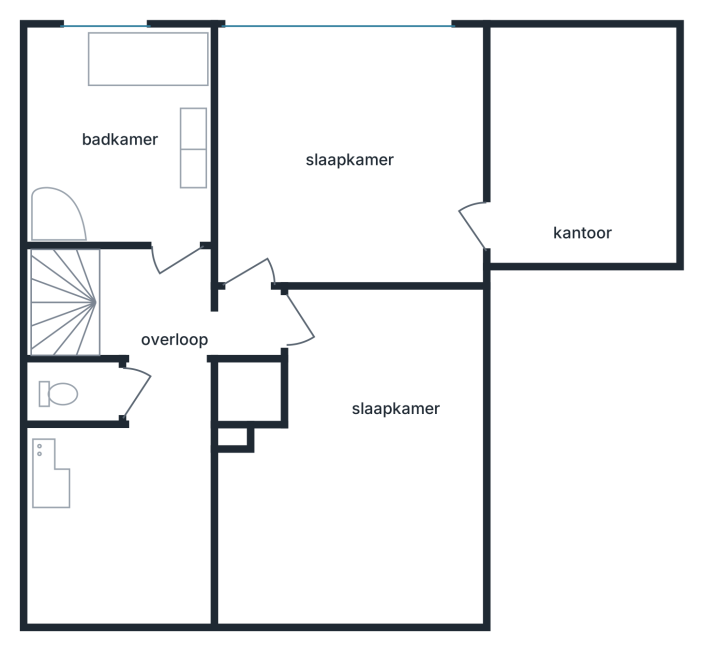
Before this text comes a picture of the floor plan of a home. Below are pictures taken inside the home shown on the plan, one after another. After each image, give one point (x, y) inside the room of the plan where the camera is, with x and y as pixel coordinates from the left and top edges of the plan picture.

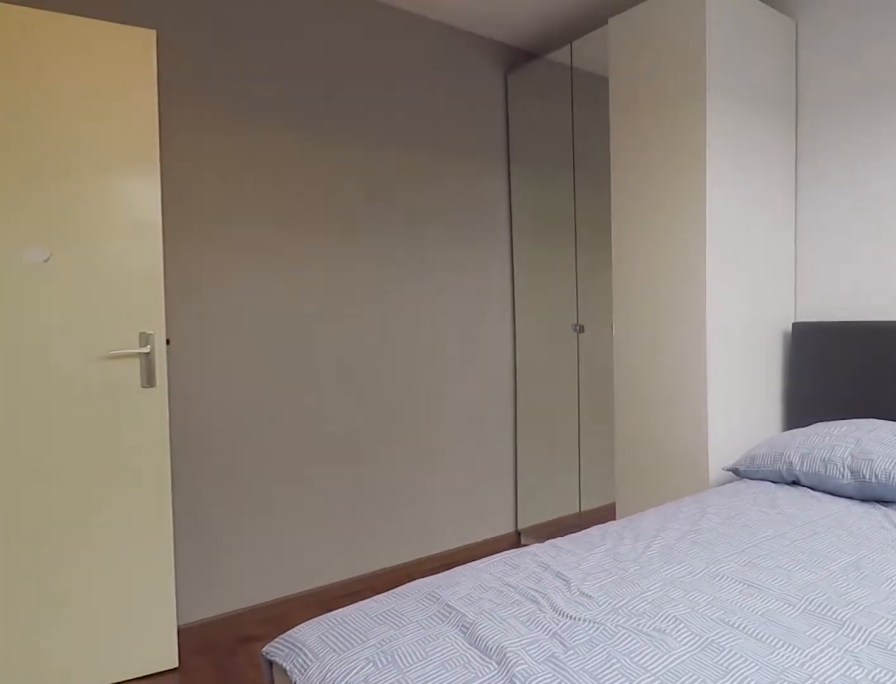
(369, 412)
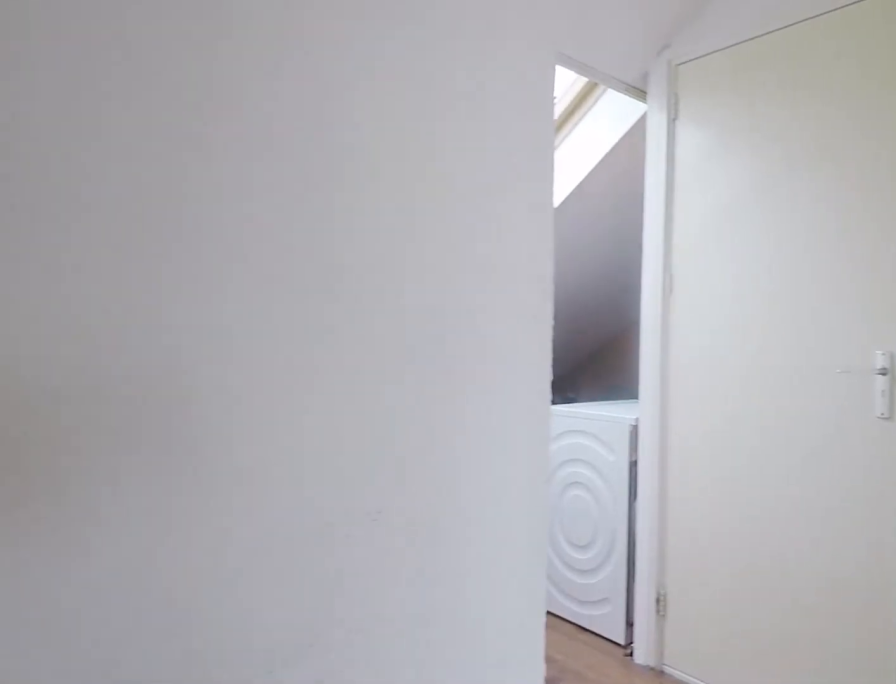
(154, 390)
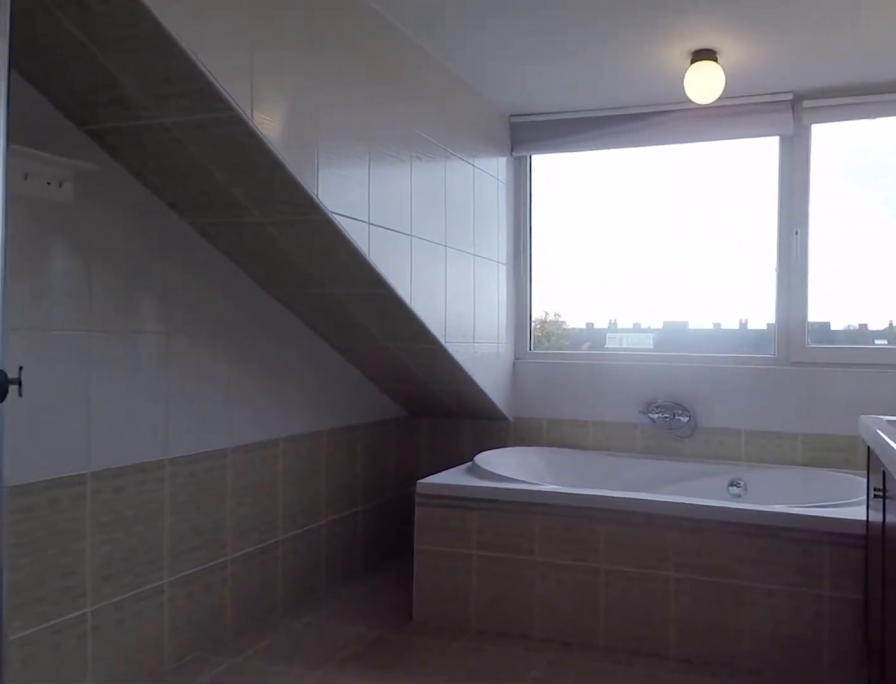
(126, 139)
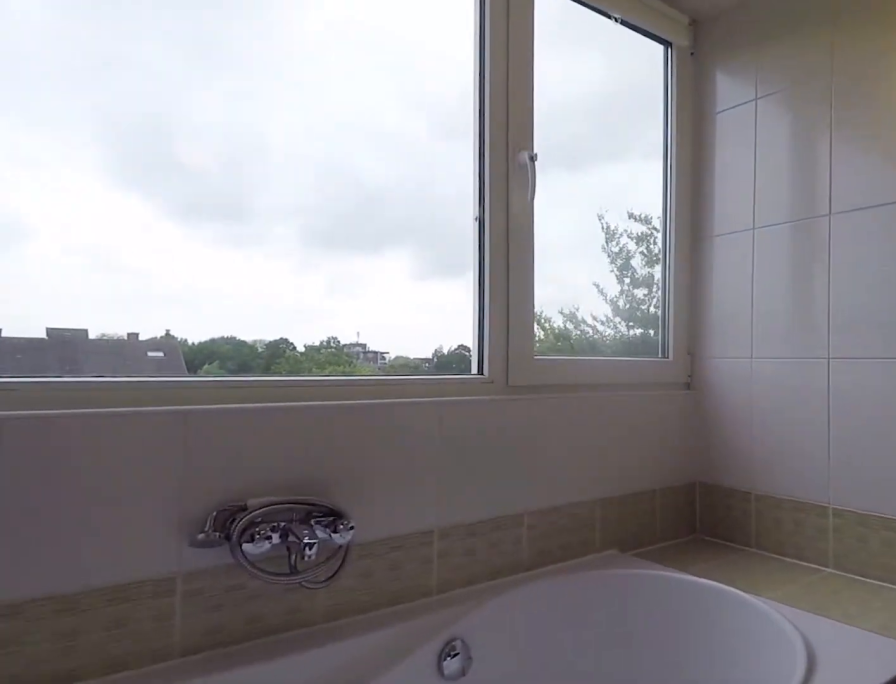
(126, 139)
